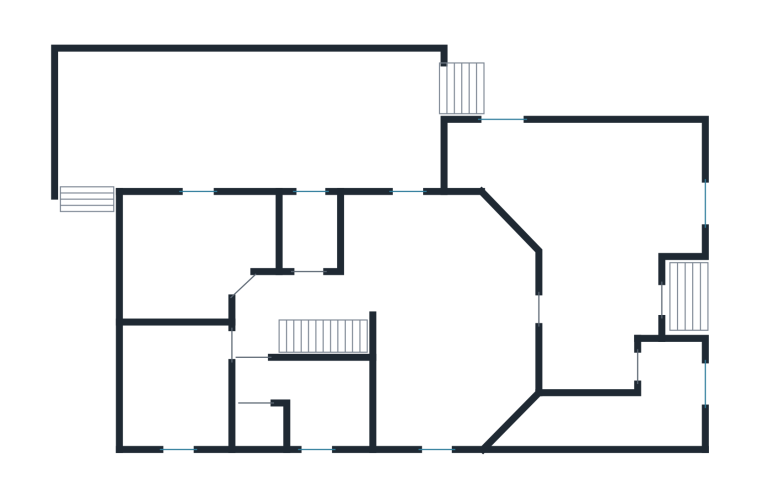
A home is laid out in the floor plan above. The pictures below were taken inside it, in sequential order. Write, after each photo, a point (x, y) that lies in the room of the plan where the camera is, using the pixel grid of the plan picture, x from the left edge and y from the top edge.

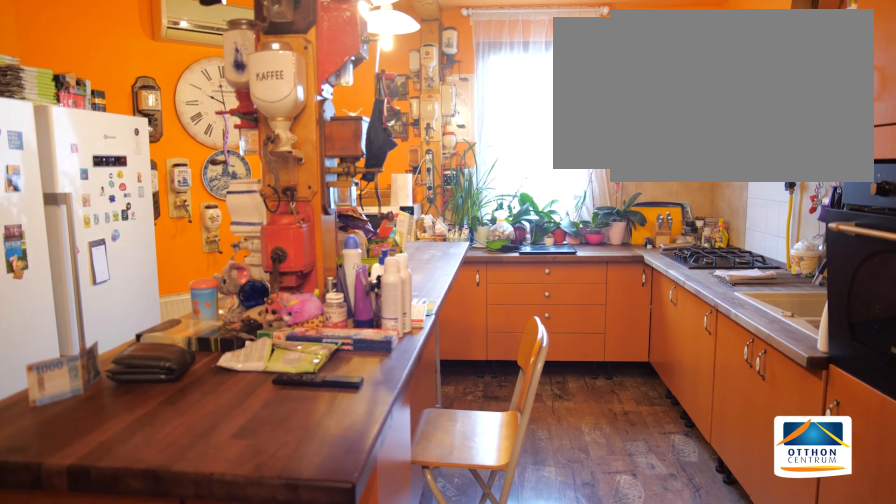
(436, 302)
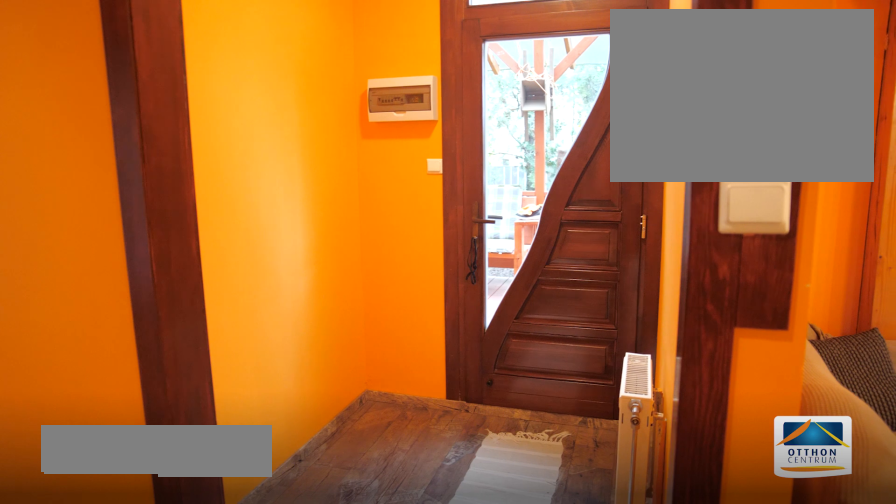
(310, 233)
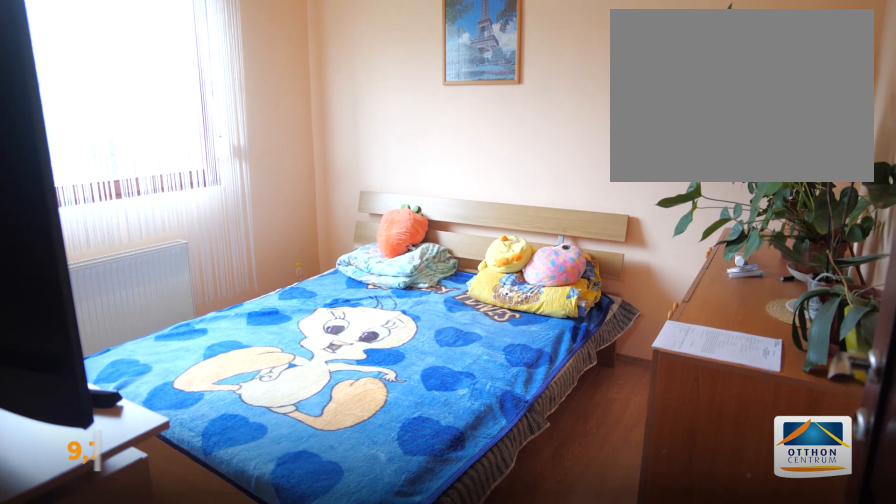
(173, 385)
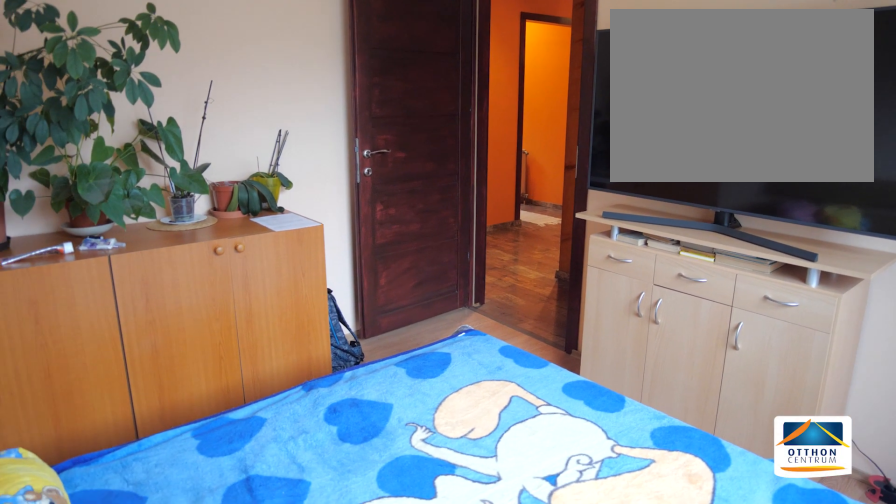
(172, 385)
